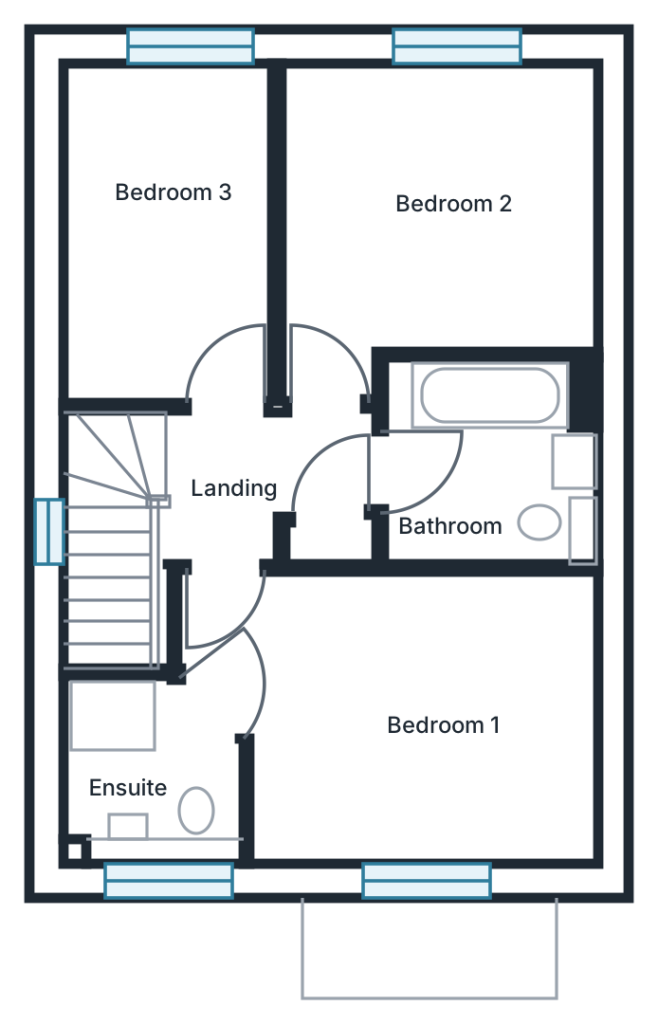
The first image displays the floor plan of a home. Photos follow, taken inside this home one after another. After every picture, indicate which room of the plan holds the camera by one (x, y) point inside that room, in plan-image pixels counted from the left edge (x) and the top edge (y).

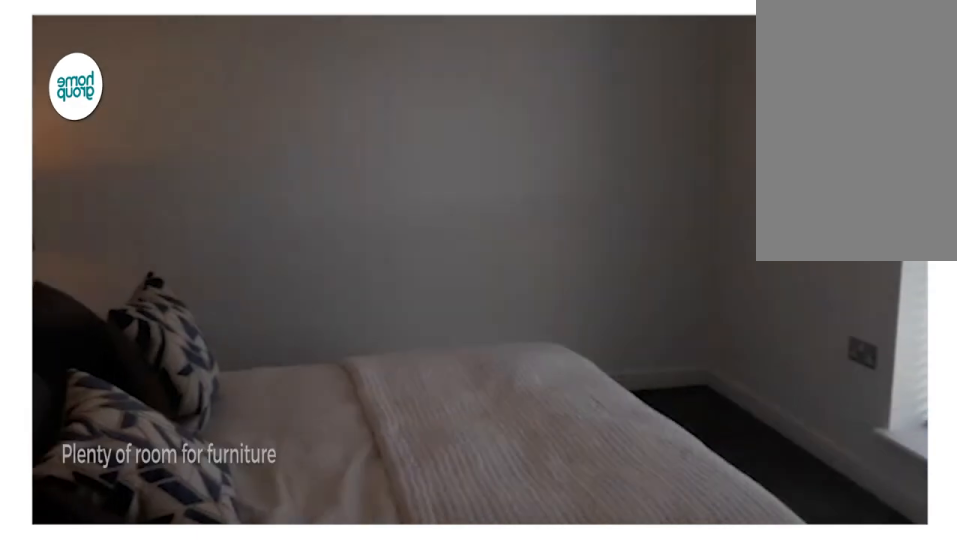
(397, 724)
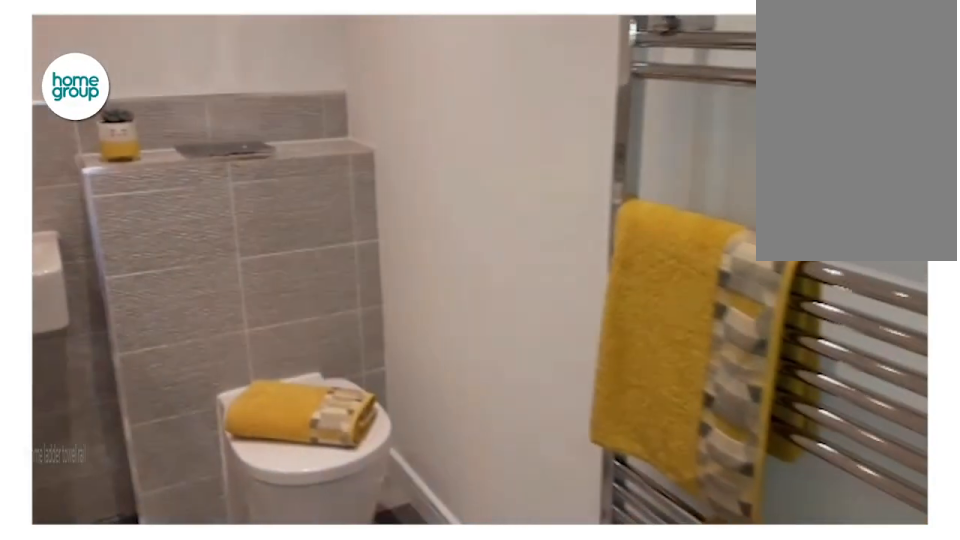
(484, 467)
